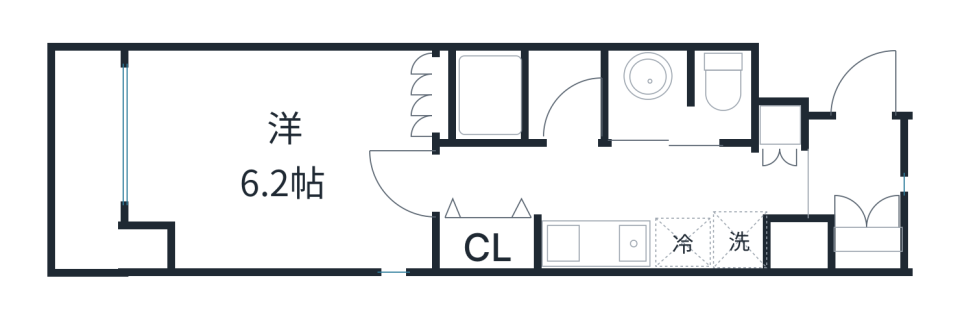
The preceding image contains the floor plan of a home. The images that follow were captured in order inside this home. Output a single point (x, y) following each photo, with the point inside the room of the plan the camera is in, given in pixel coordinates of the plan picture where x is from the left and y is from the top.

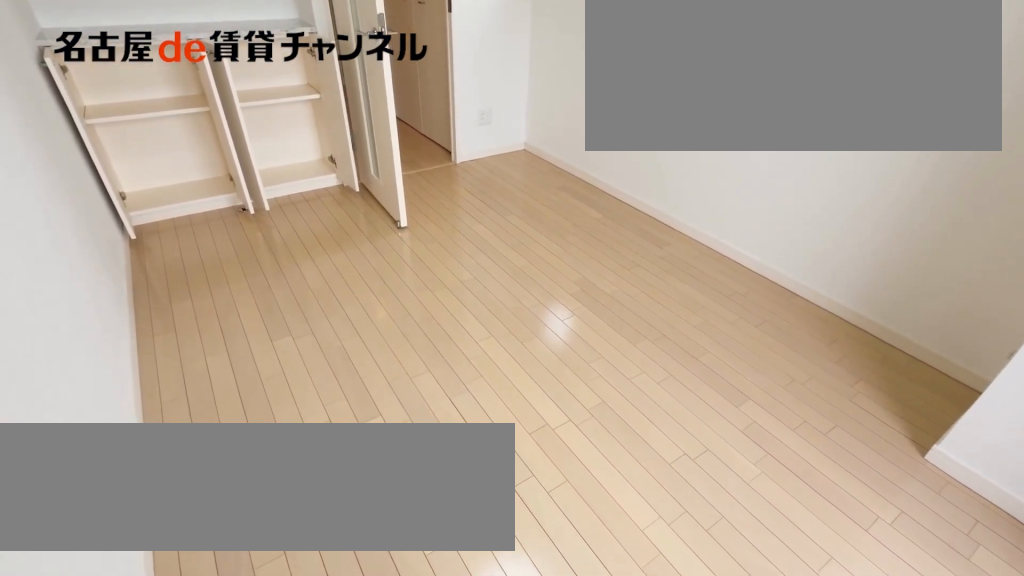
(280, 158)
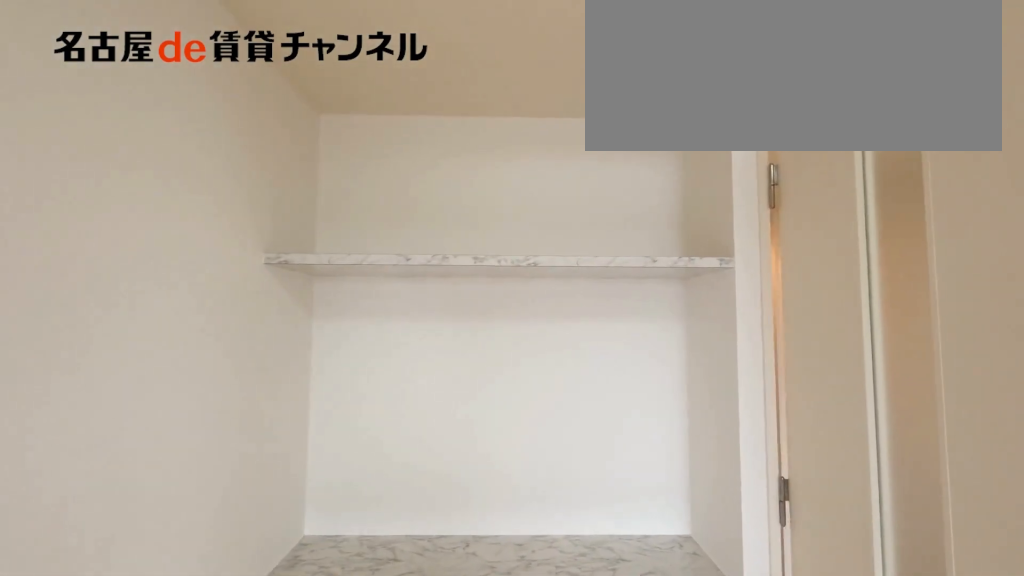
(280, 158)
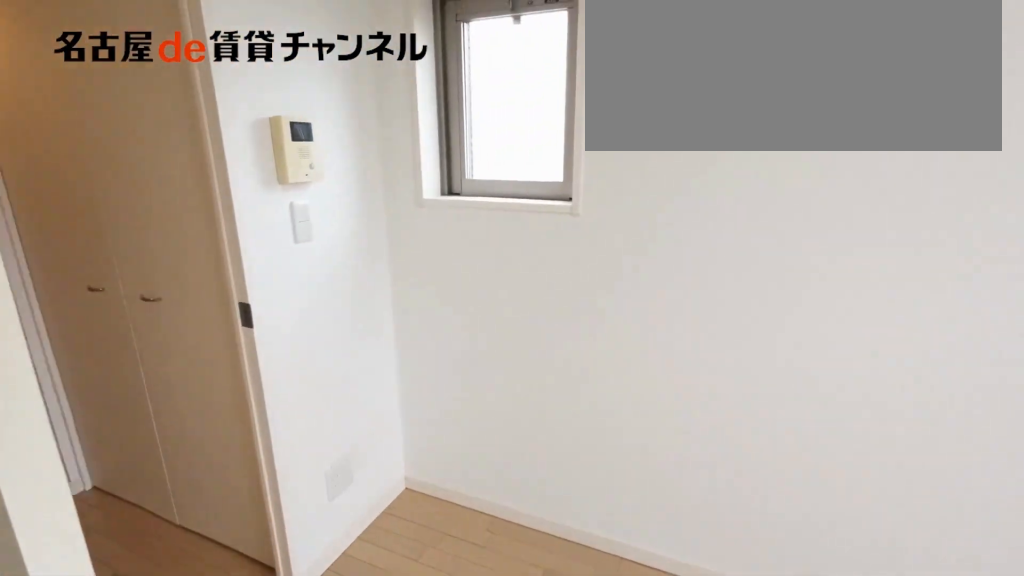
(280, 158)
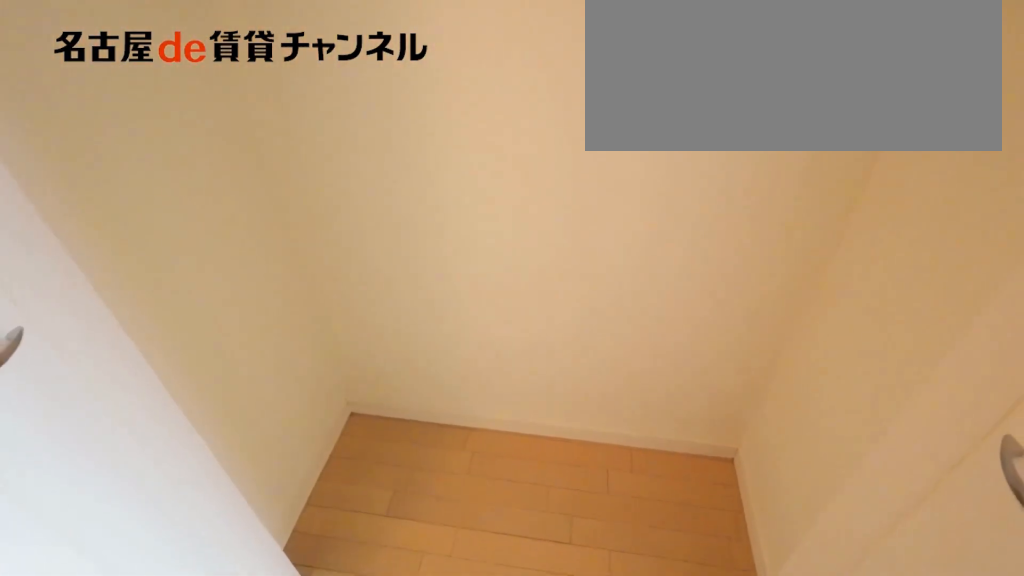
(490, 242)
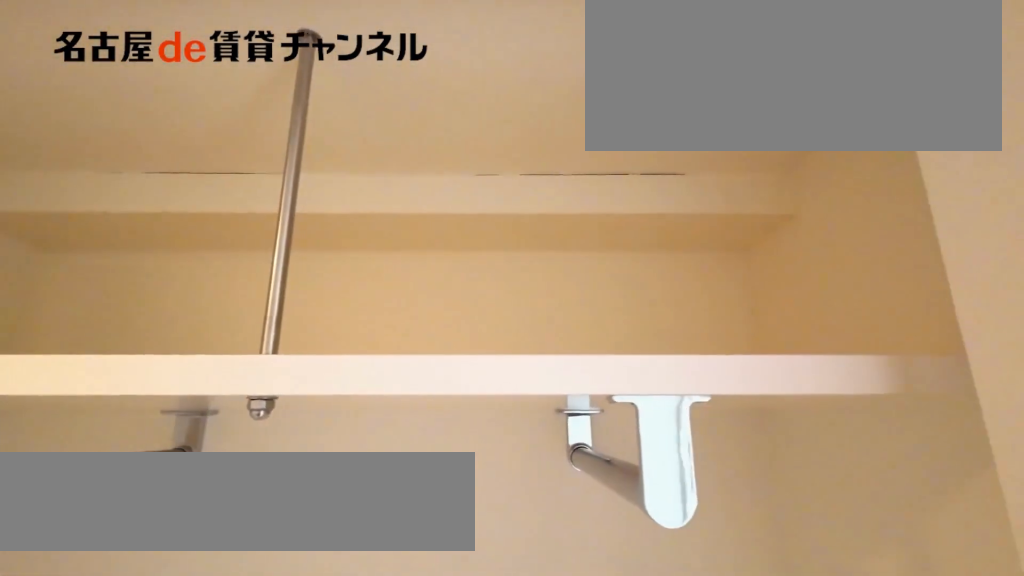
(490, 242)
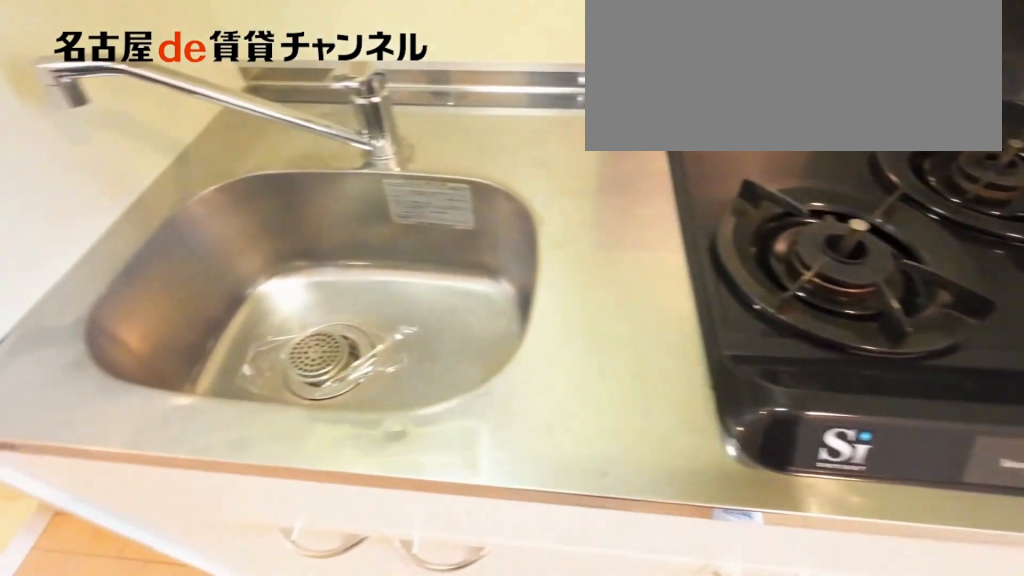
(621, 243)
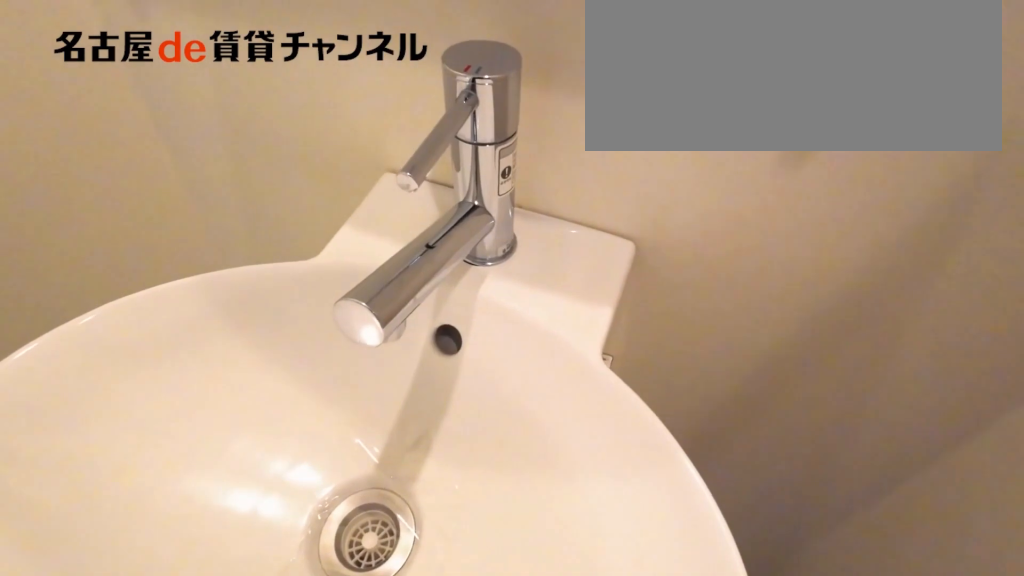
(680, 97)
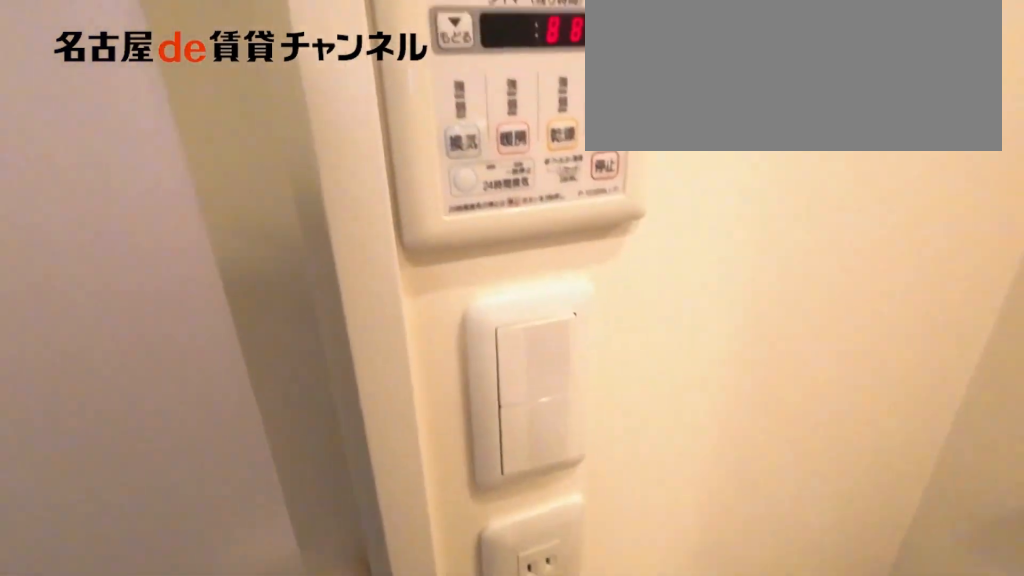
(680, 97)
